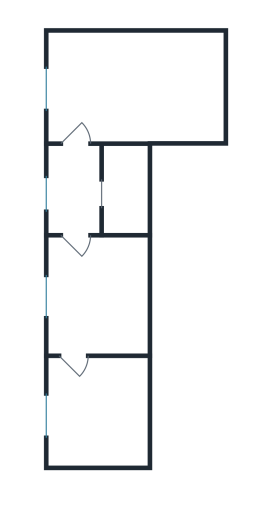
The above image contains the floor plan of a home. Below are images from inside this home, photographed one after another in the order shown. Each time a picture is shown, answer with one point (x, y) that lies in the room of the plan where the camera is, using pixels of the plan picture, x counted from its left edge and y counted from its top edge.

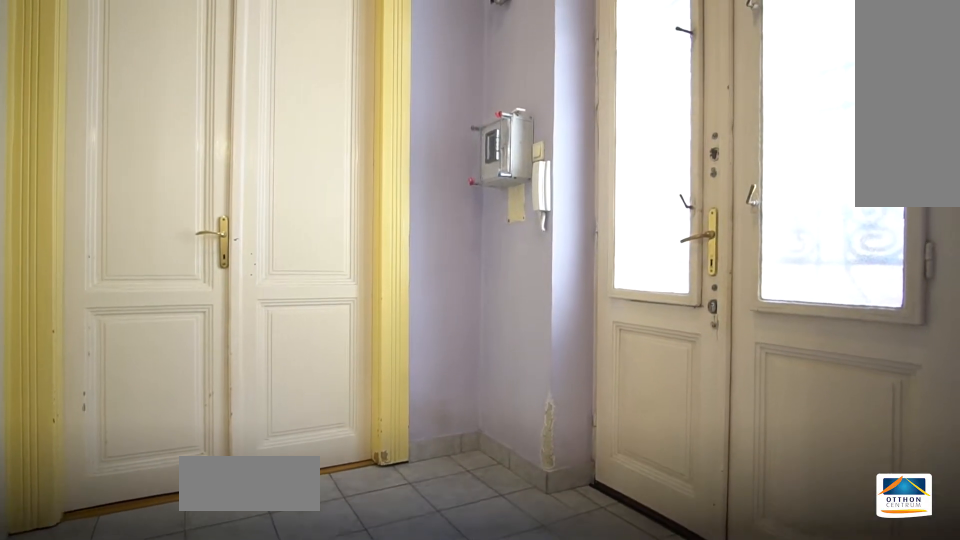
(77, 190)
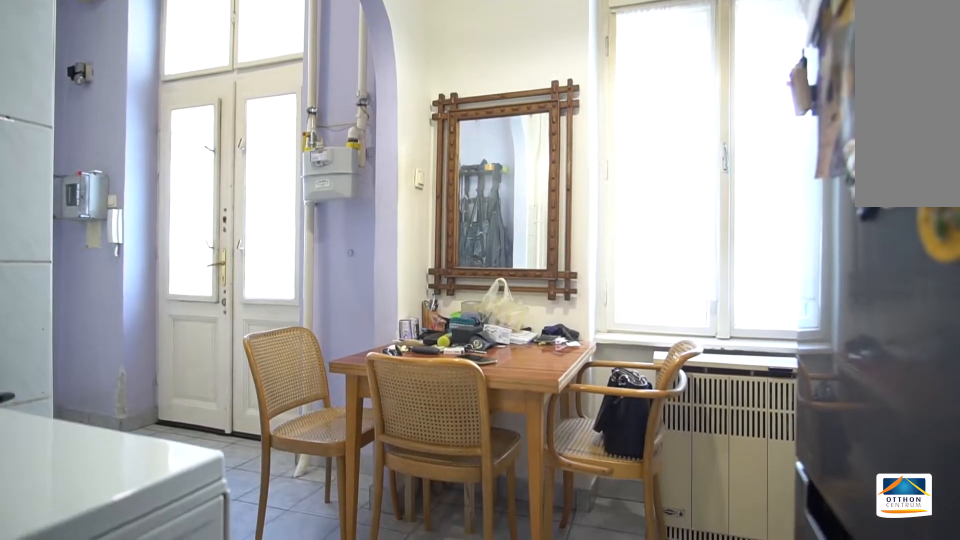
(146, 86)
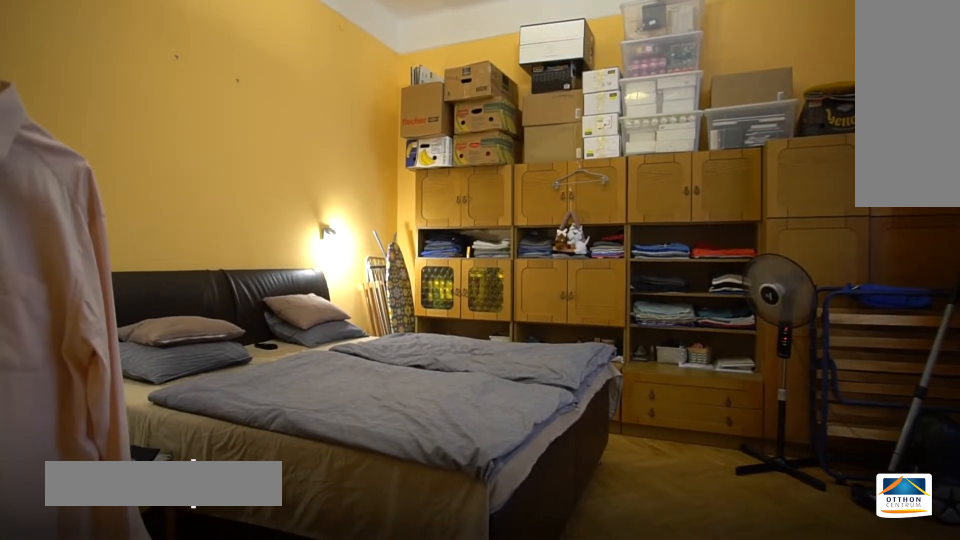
(105, 412)
